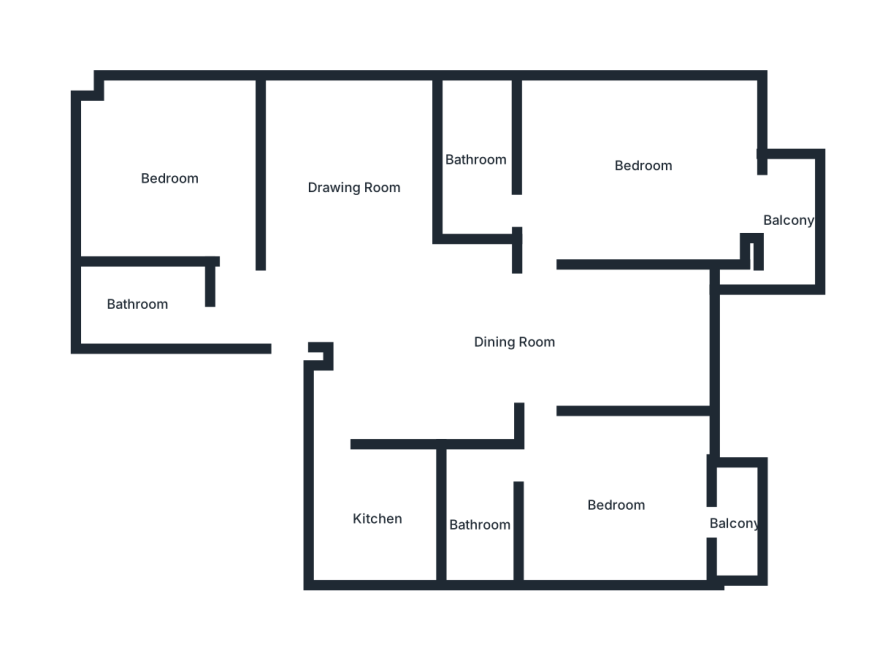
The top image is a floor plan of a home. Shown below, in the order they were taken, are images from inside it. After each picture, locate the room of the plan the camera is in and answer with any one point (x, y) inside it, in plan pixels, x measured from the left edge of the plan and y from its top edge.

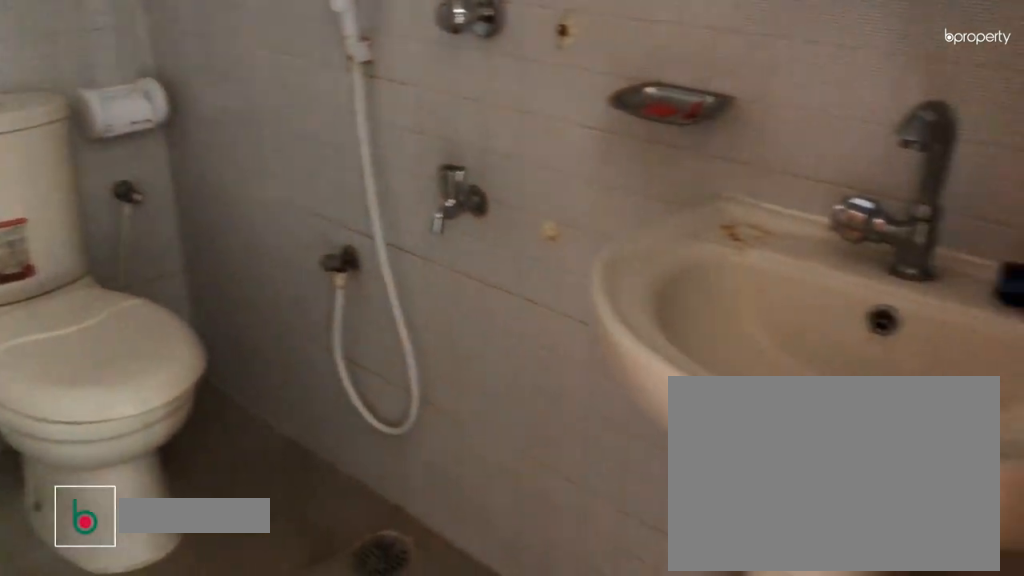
(138, 303)
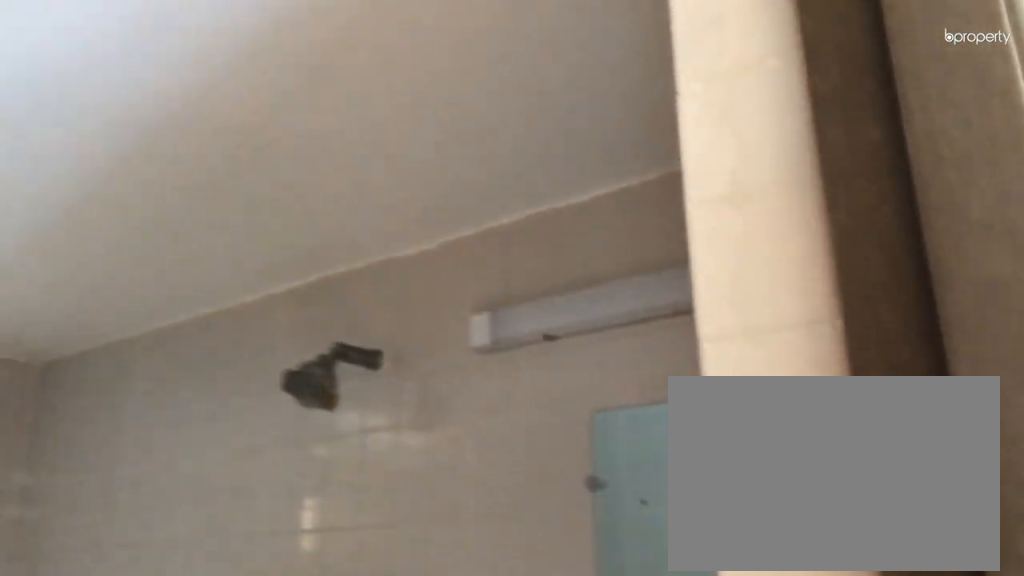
(138, 303)
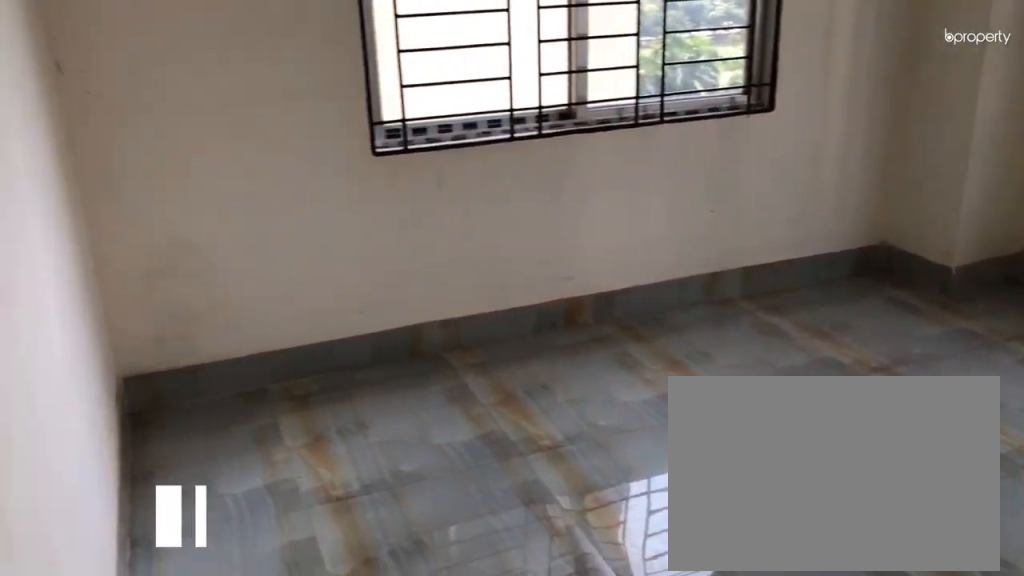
(173, 178)
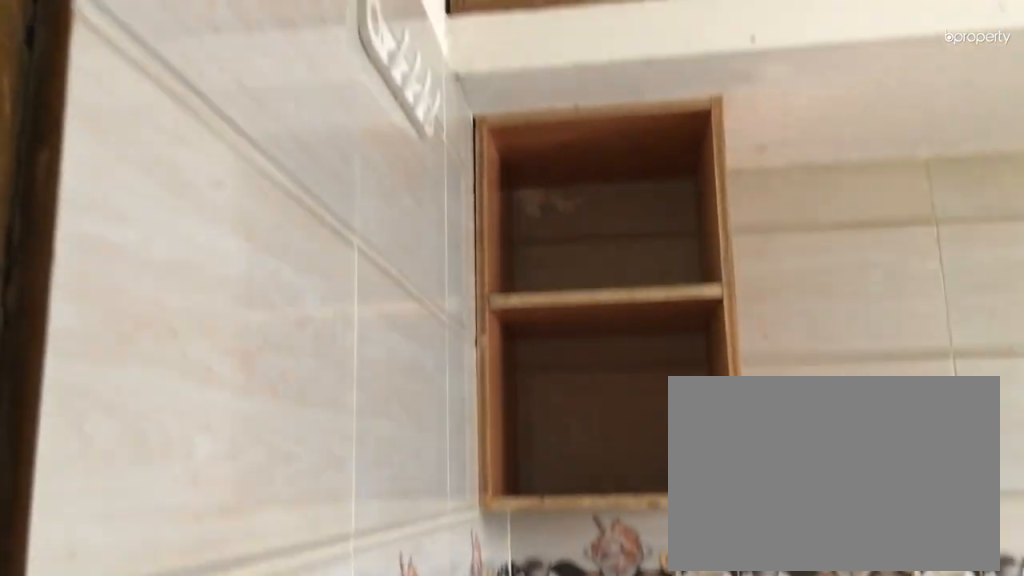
(378, 520)
